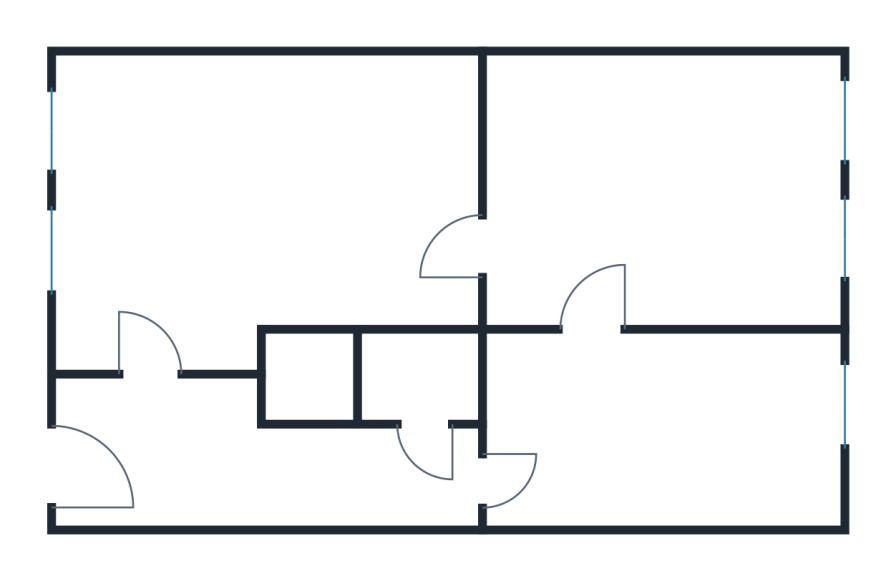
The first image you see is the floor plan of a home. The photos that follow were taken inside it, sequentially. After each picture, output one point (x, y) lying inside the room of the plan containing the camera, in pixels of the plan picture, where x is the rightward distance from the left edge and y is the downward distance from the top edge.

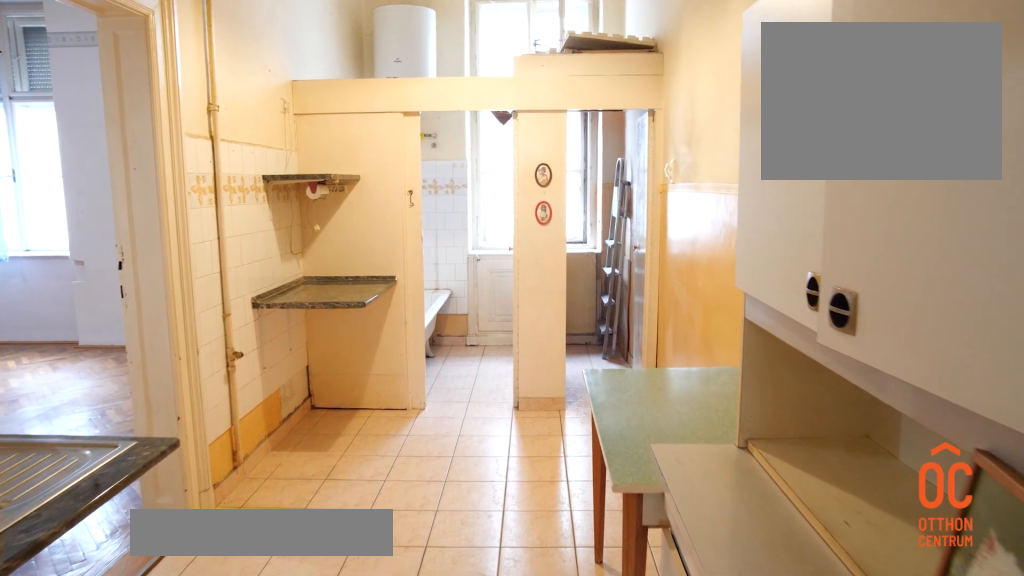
(669, 431)
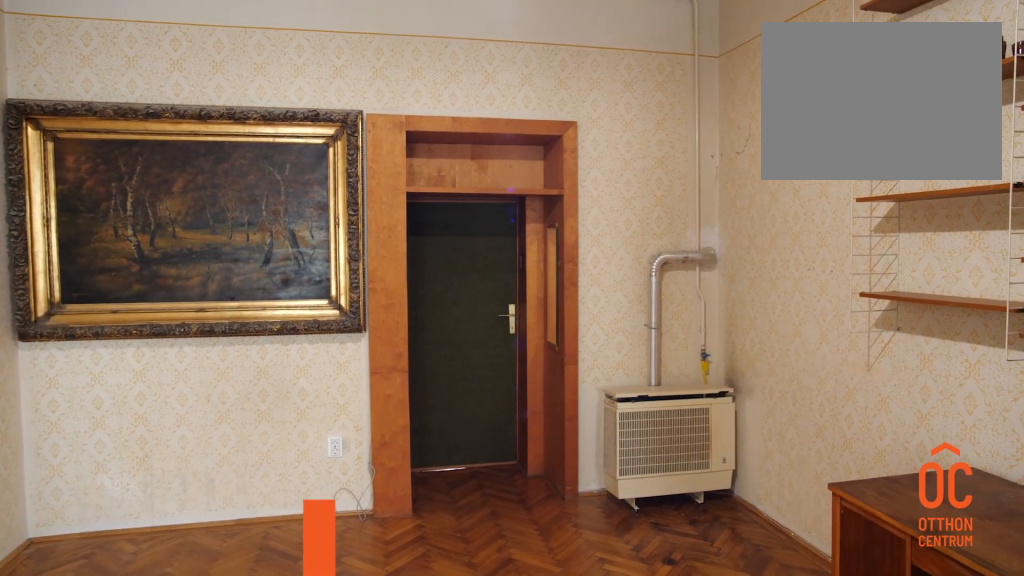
(251, 194)
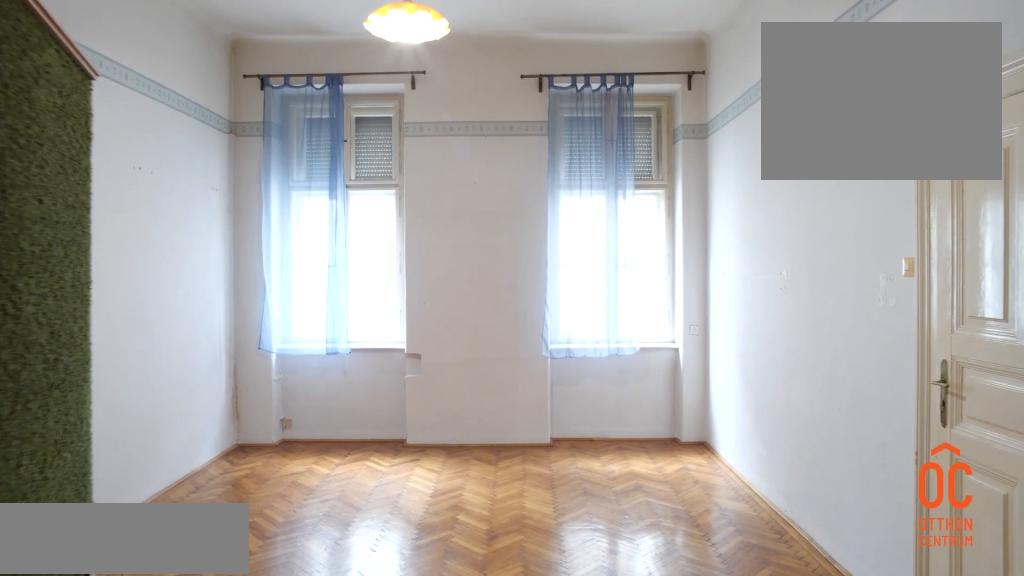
(667, 191)
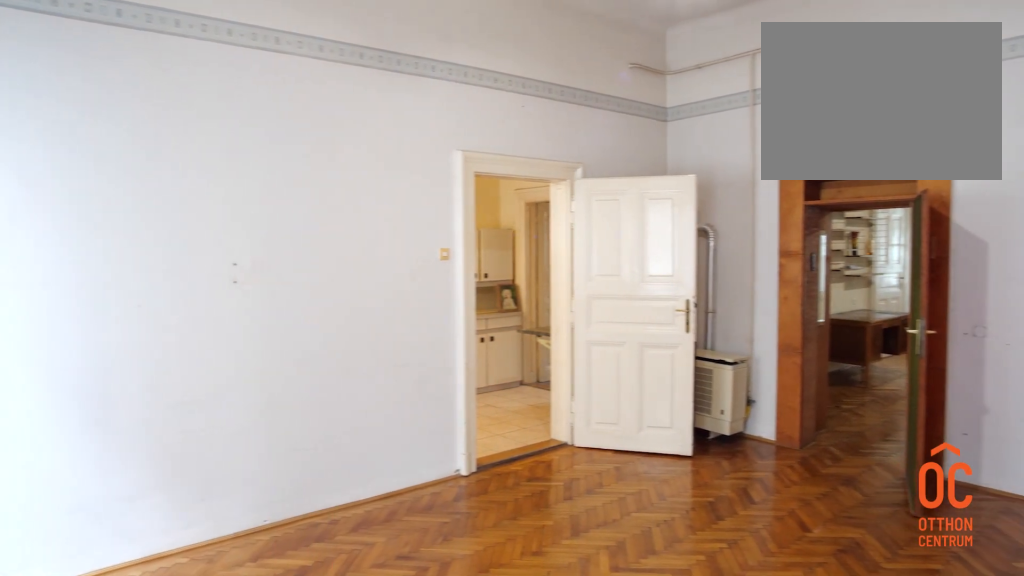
(667, 191)
